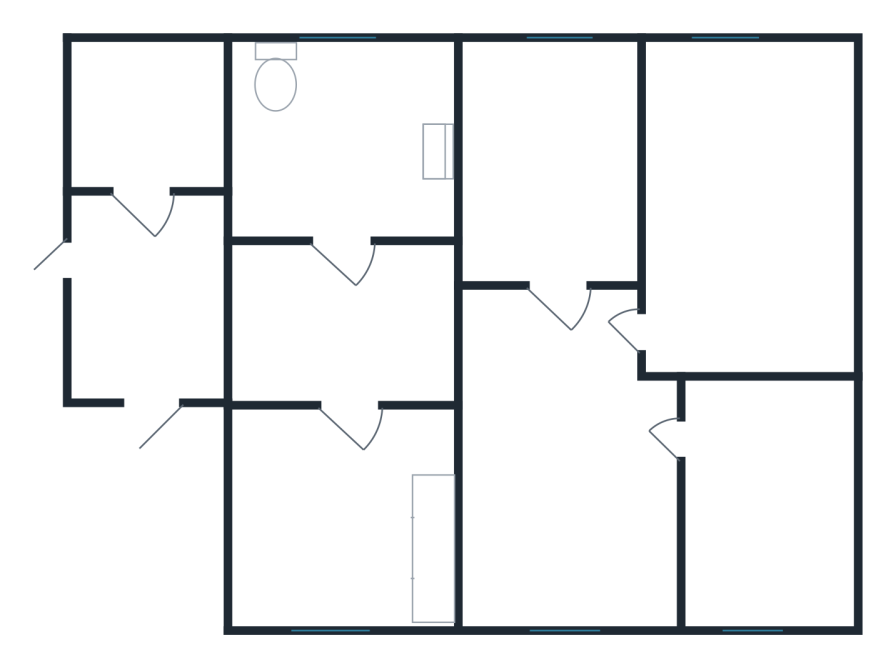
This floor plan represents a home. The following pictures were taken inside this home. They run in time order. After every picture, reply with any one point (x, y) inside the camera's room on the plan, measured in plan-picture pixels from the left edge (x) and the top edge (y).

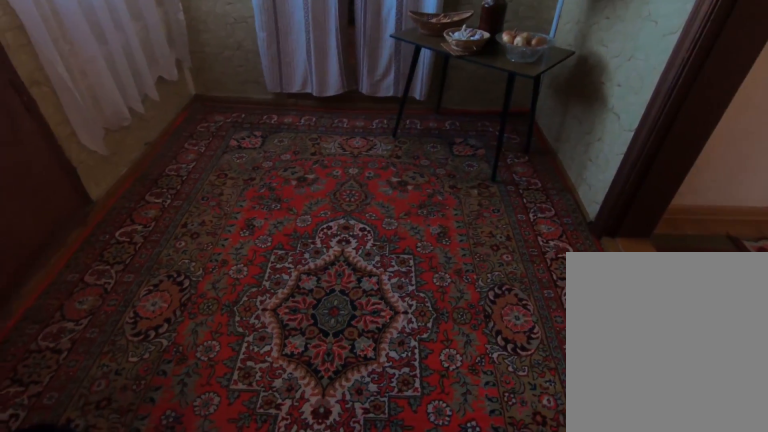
(146, 358)
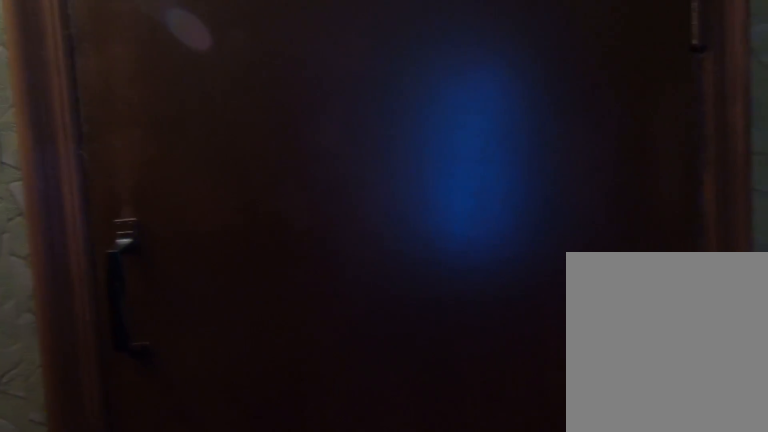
(146, 358)
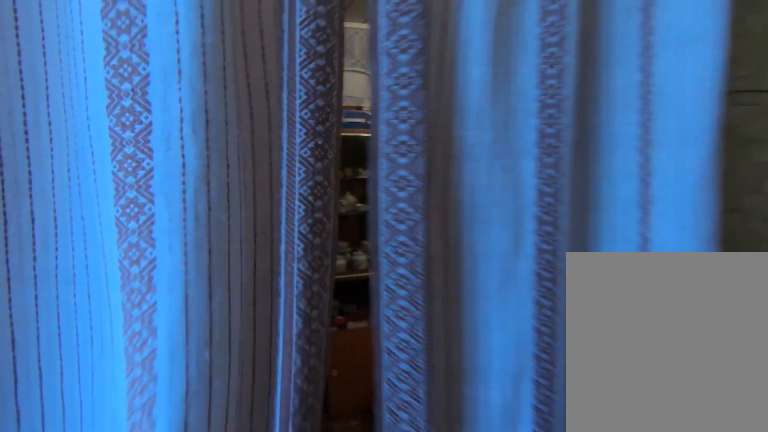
(143, 200)
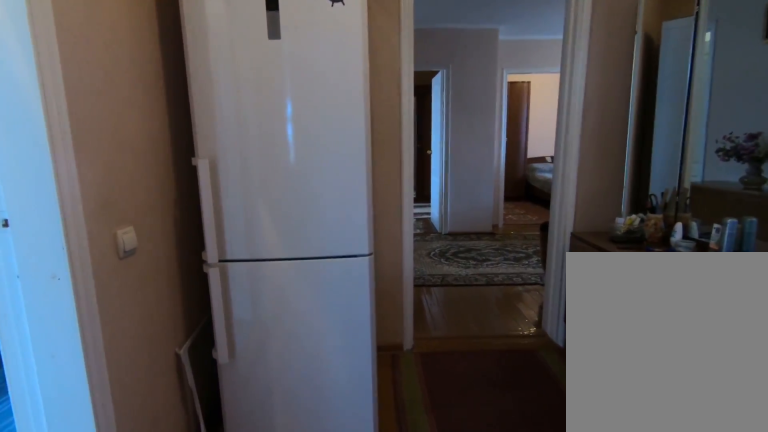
(315, 365)
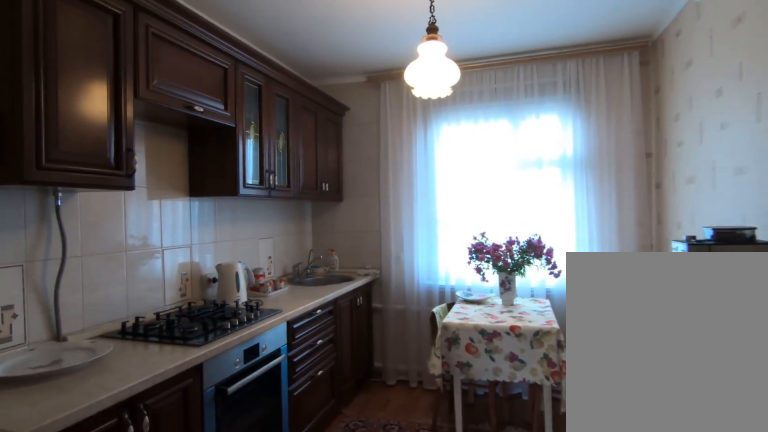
(357, 455)
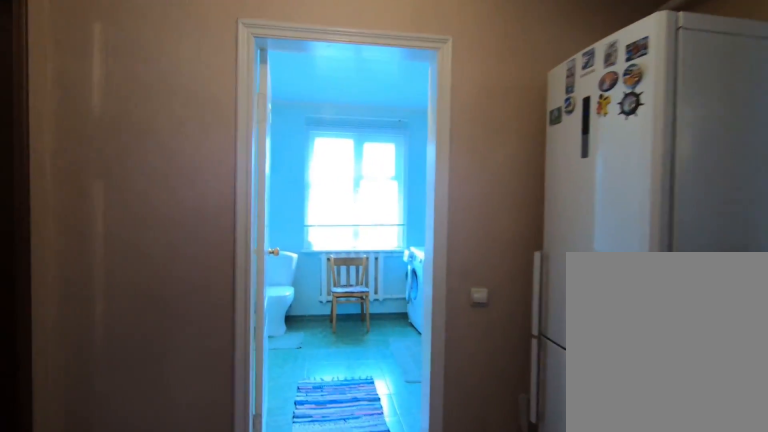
(353, 350)
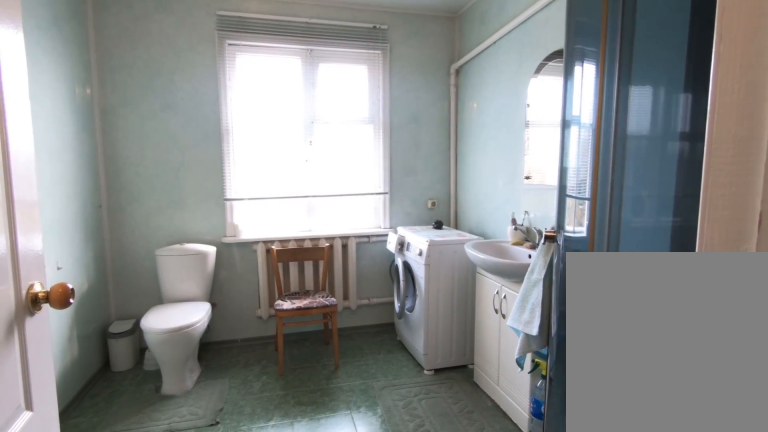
(345, 223)
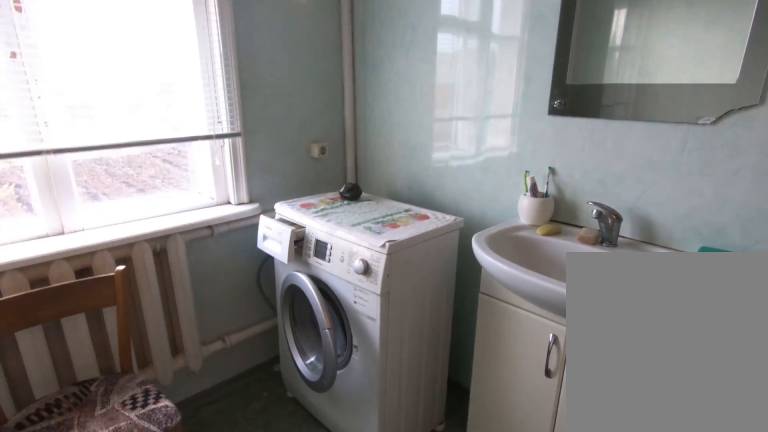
(345, 223)
